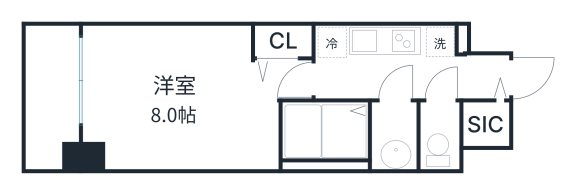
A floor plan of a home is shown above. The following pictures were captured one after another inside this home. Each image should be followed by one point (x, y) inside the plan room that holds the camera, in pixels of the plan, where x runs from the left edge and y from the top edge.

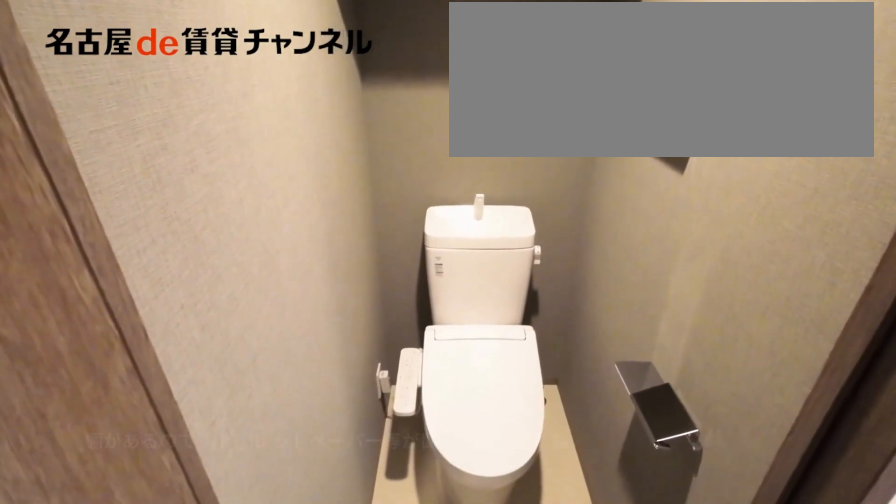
(438, 135)
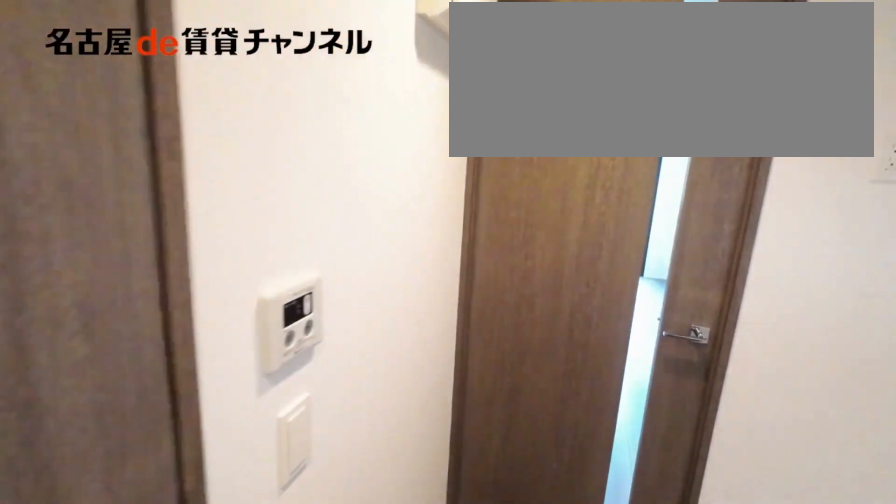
(387, 80)
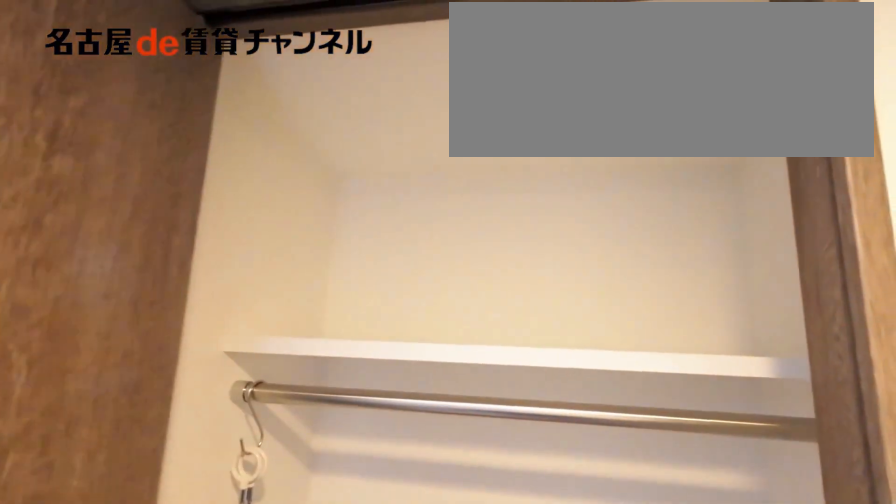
(283, 43)
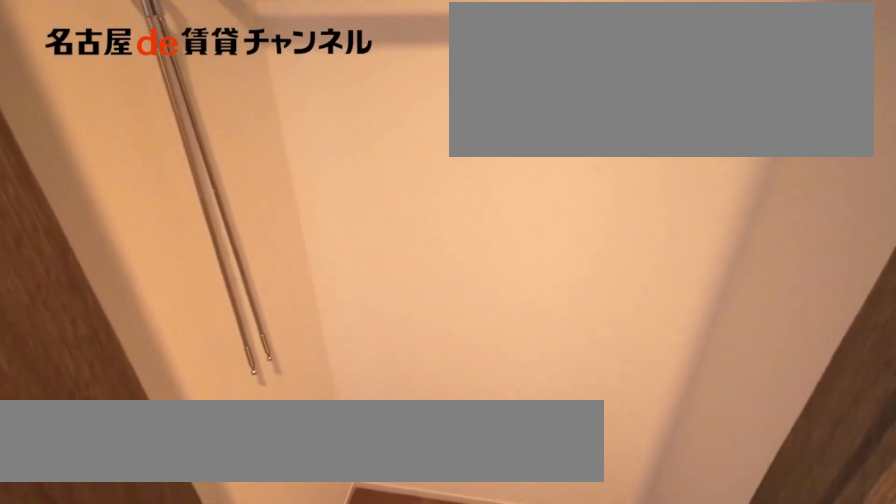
(283, 43)
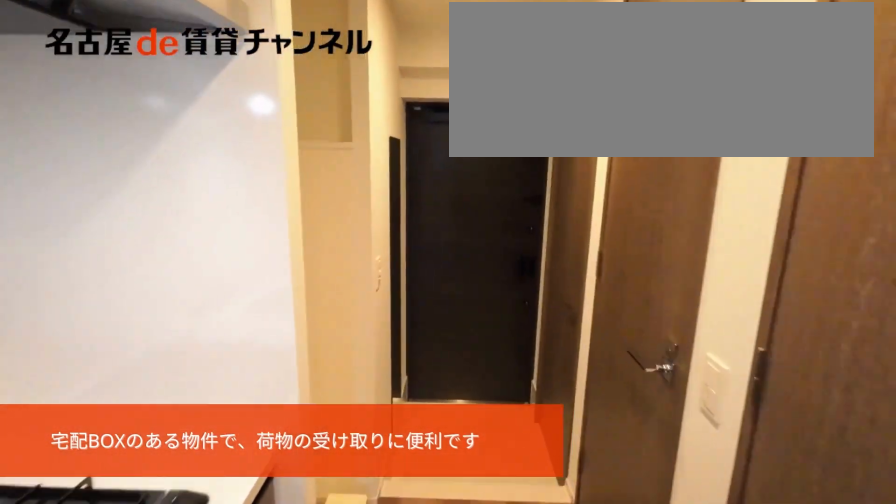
(414, 76)
